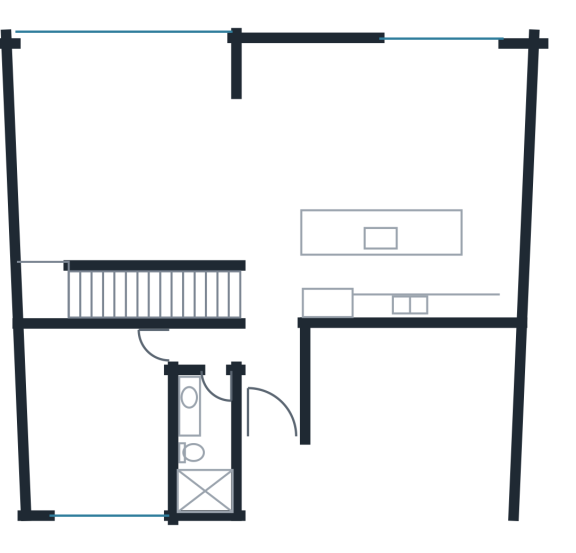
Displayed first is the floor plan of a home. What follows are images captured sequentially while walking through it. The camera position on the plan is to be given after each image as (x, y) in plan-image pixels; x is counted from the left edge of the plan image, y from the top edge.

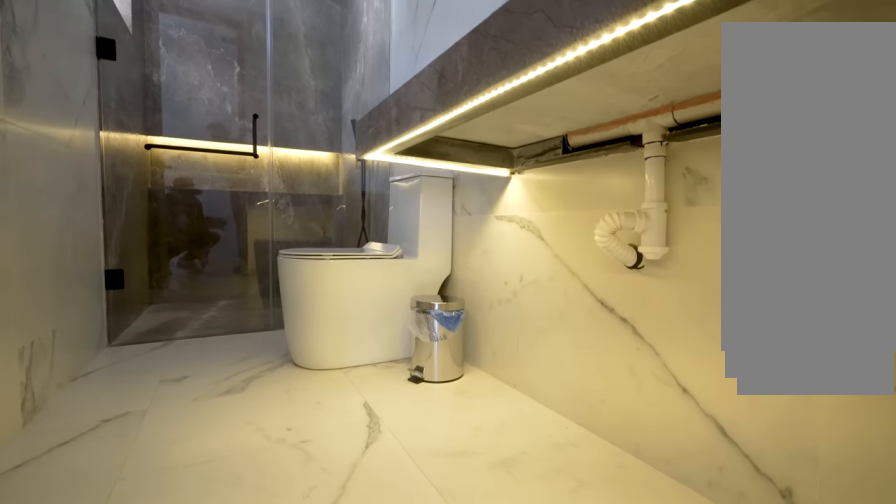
(213, 392)
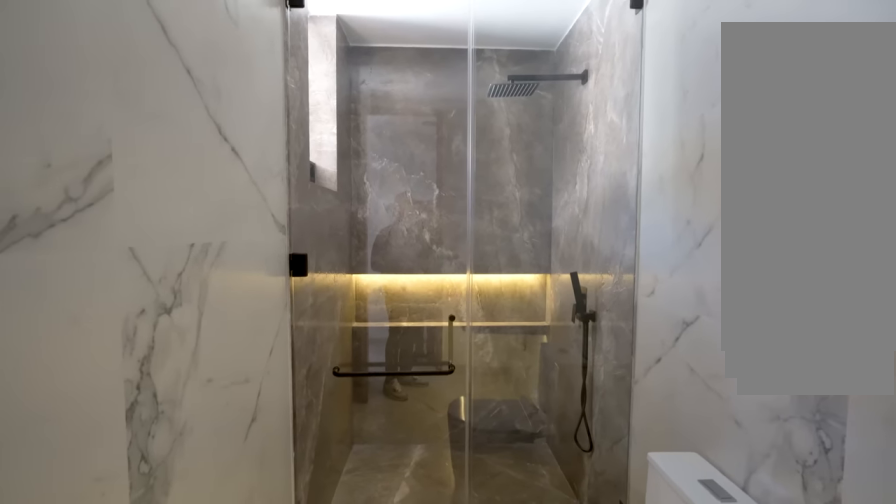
(216, 412)
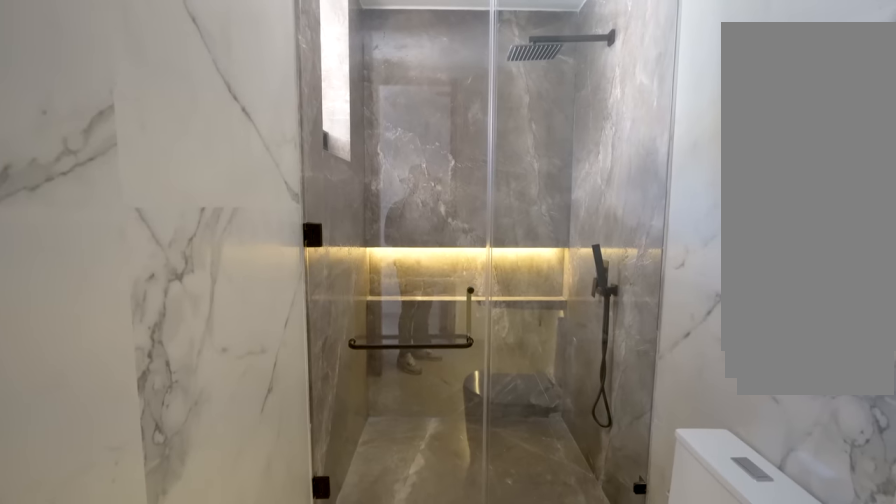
(214, 411)
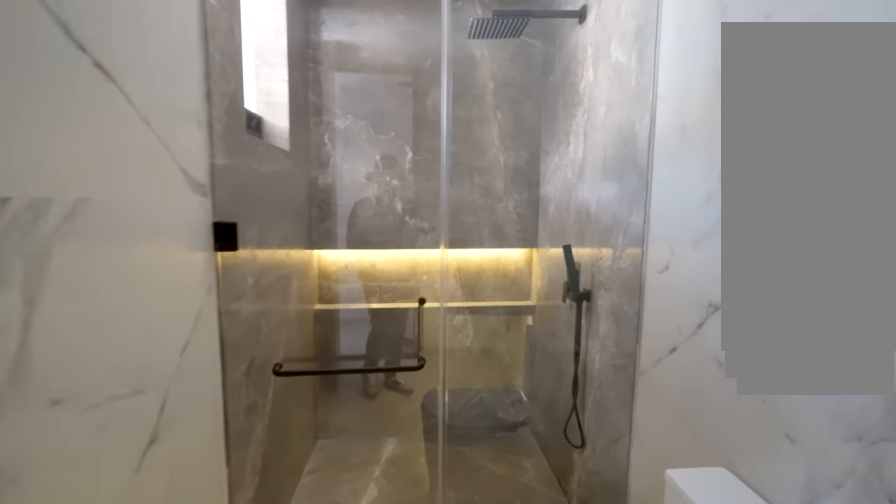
(214, 411)
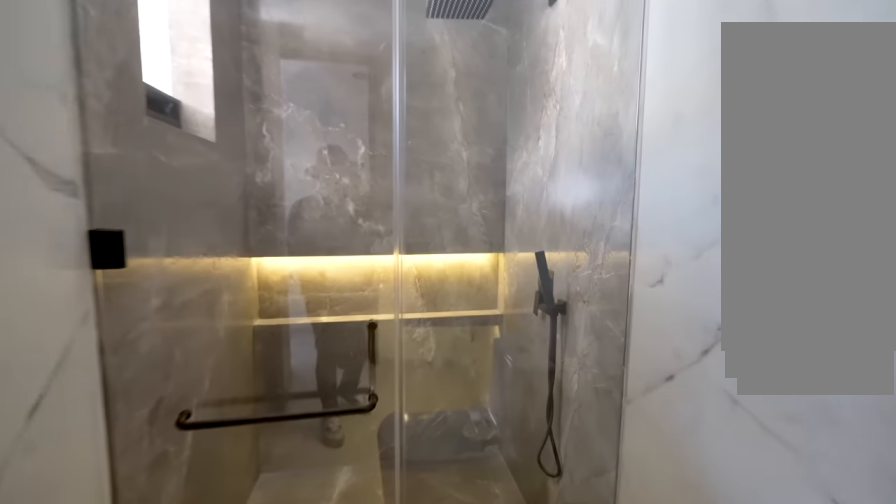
(214, 411)
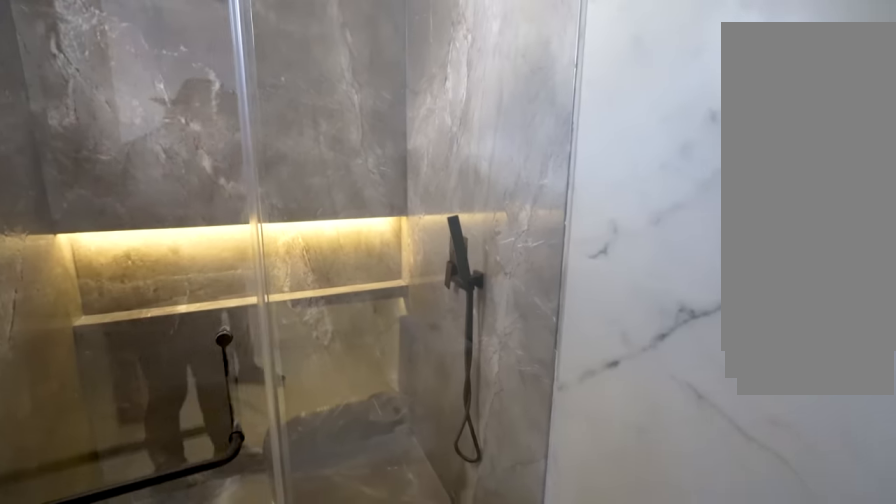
(214, 445)
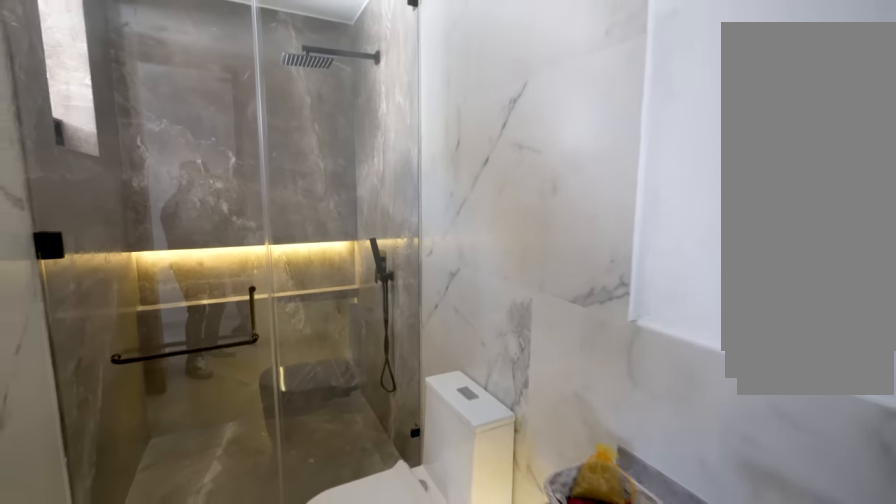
(215, 427)
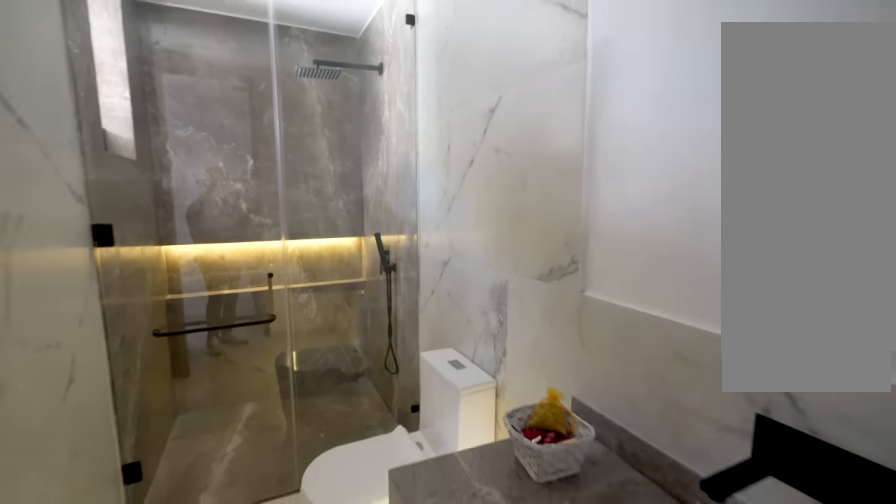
(216, 425)
